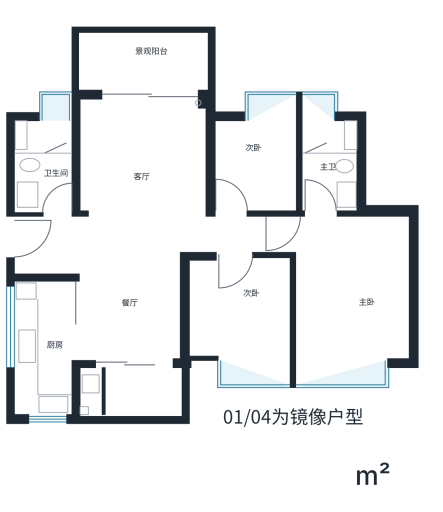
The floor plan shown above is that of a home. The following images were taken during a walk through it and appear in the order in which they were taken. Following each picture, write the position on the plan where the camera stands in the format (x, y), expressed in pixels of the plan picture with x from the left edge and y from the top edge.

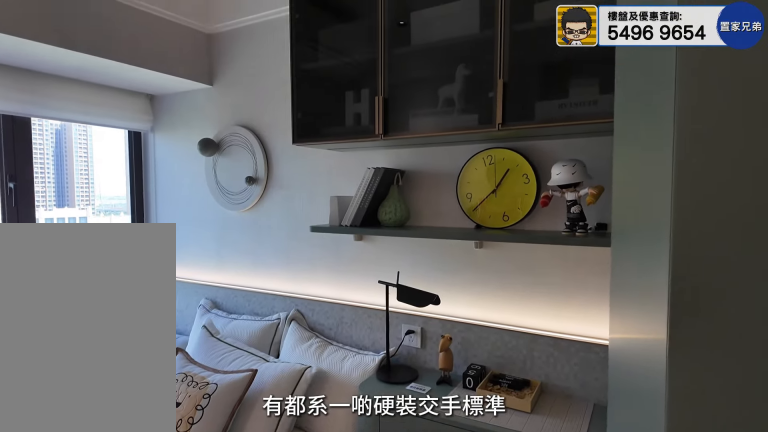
(232, 166)
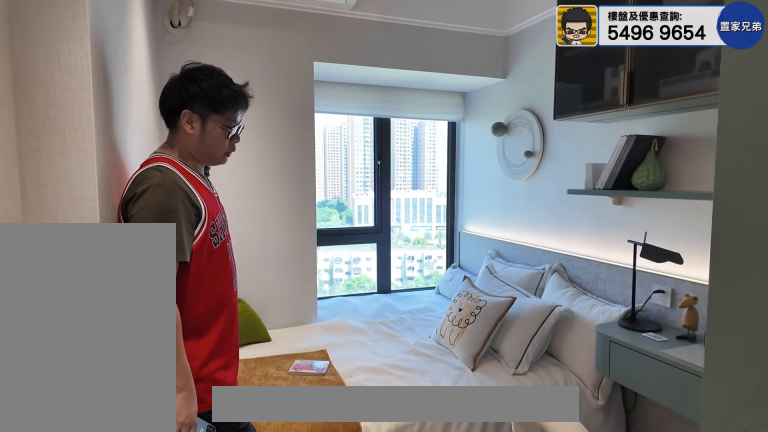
(238, 167)
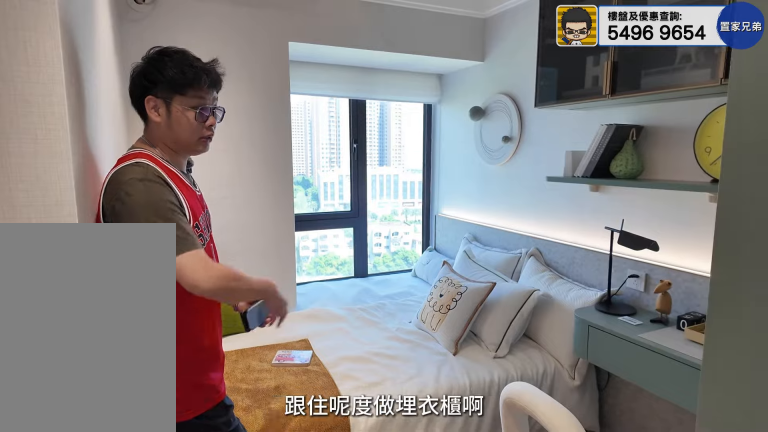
(240, 167)
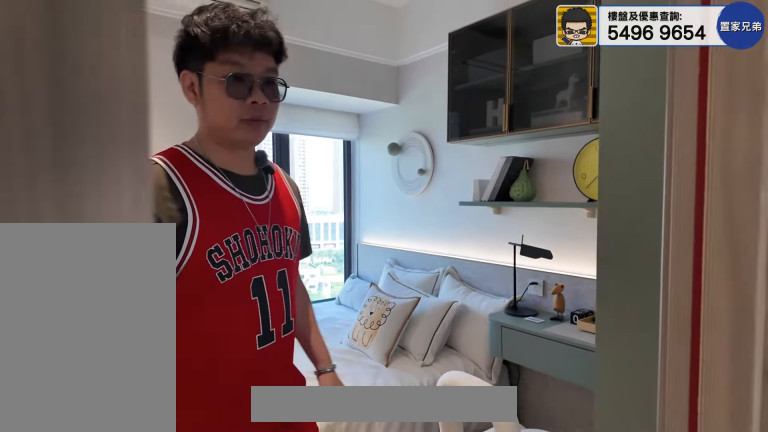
(242, 175)
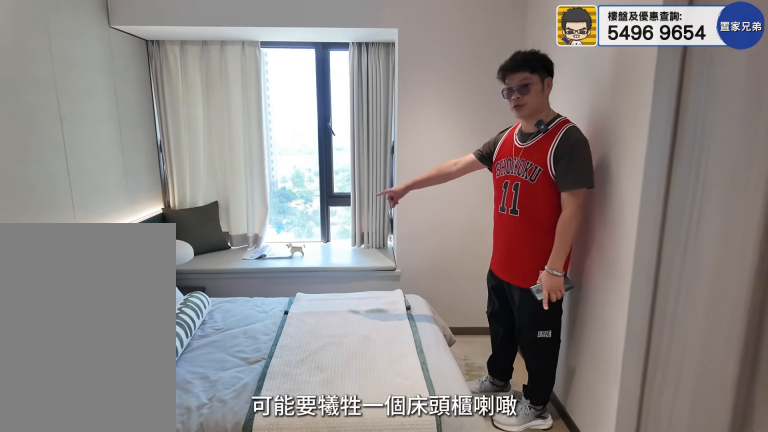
(233, 322)
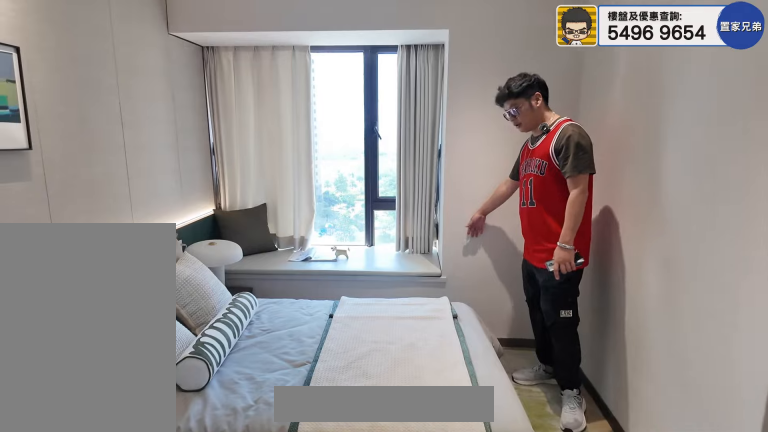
(233, 322)
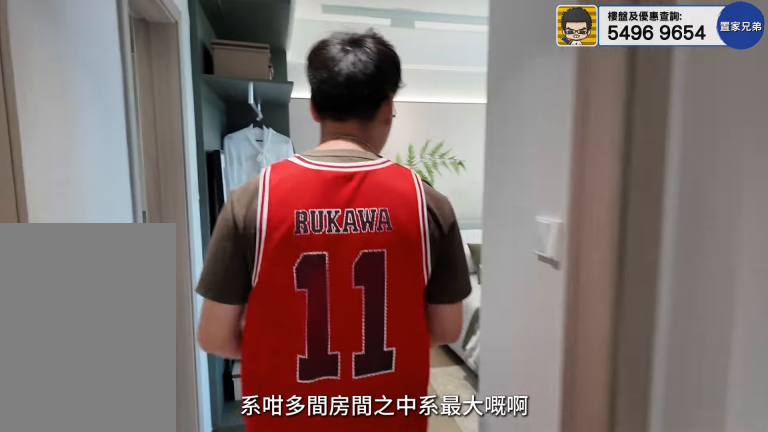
(289, 214)
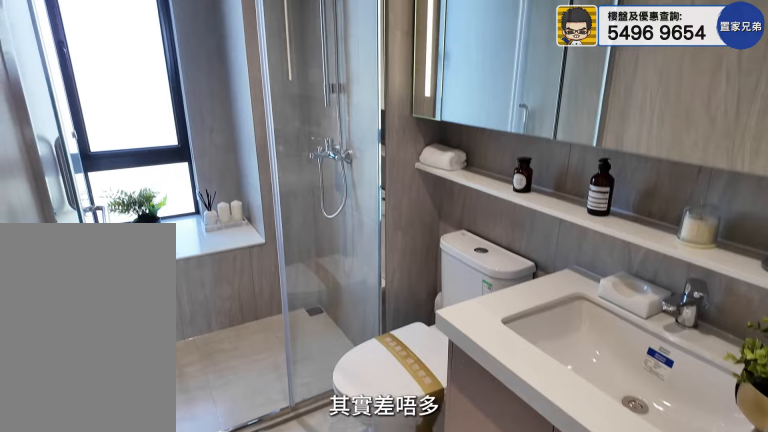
(328, 153)
